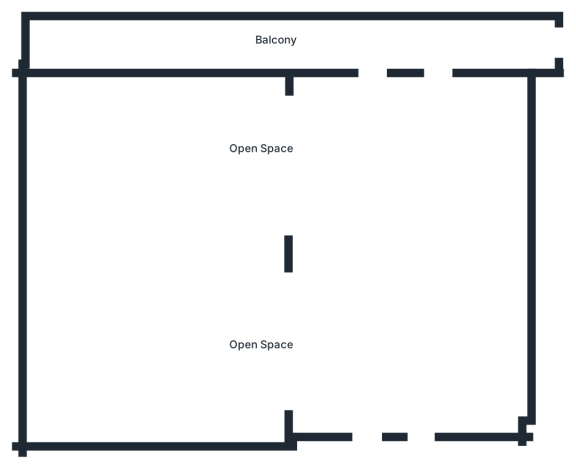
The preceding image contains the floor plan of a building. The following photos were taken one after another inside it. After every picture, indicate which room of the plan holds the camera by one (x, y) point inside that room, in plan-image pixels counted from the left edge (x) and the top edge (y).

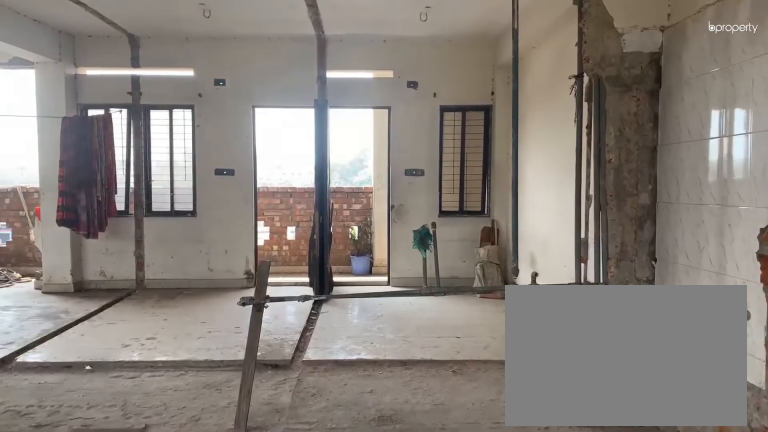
(420, 369)
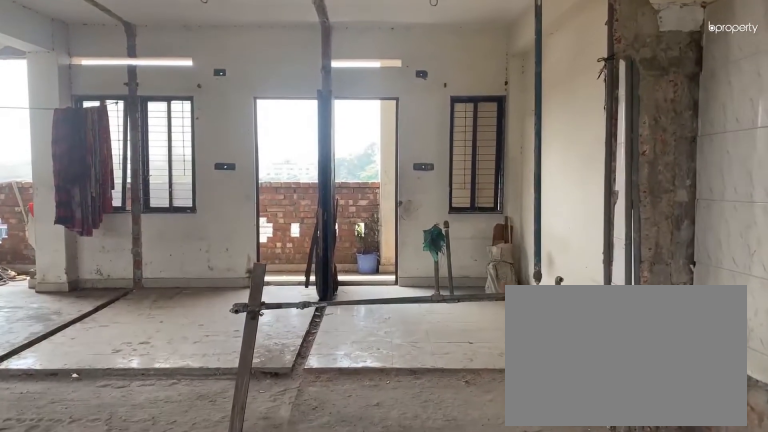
(420, 369)
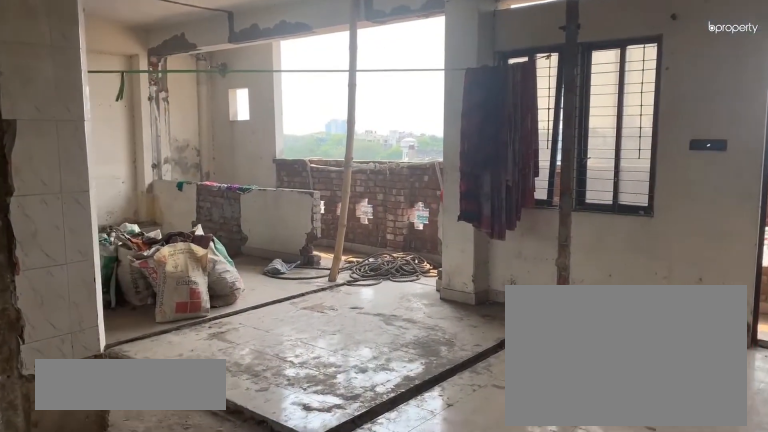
(365, 216)
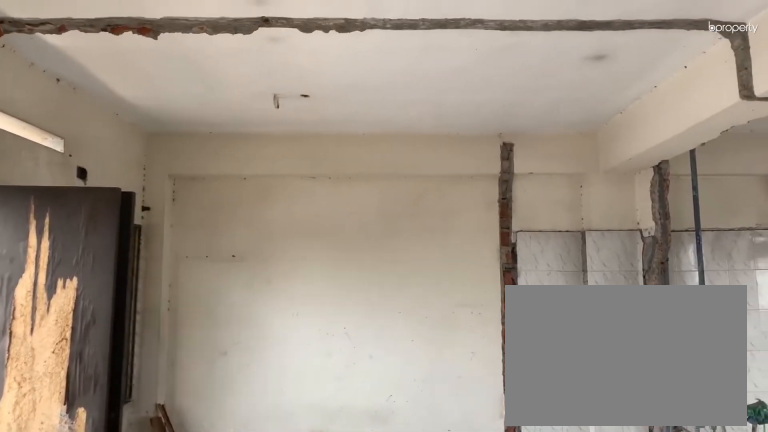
(197, 184)
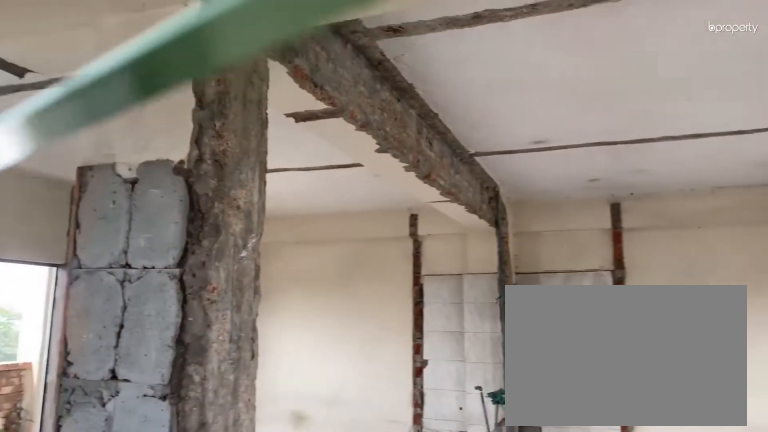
(197, 184)
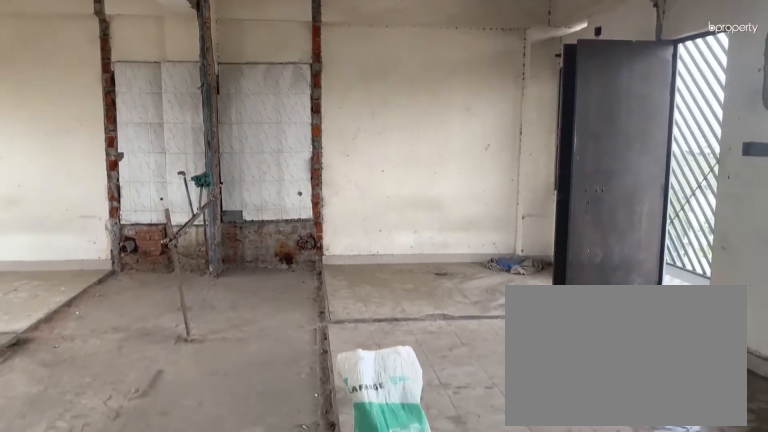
(384, 181)
